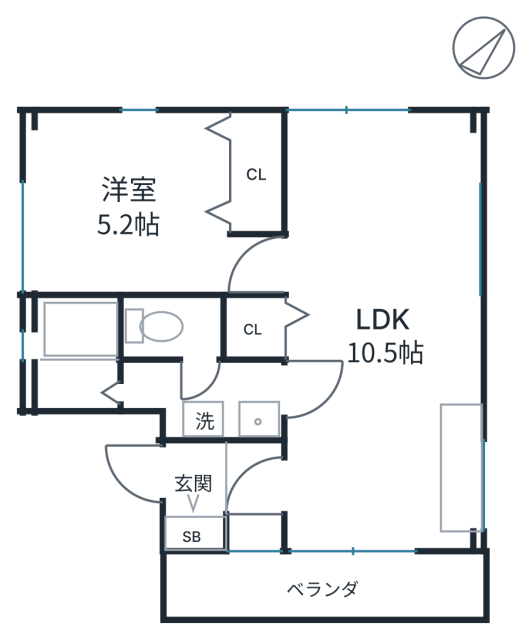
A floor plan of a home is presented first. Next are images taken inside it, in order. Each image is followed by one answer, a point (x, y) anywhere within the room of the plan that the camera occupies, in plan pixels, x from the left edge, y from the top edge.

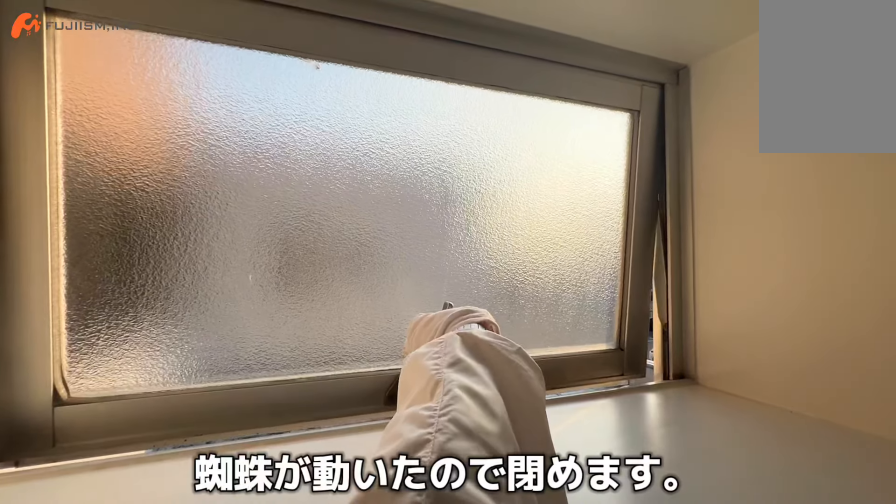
(78, 360)
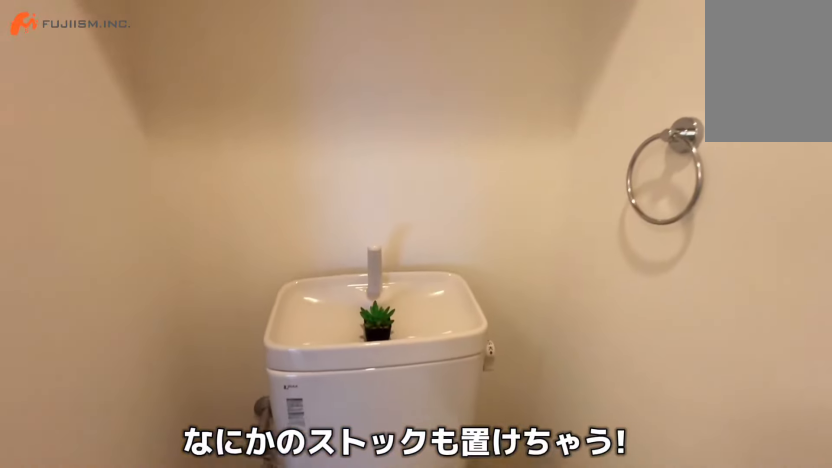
(183, 324)
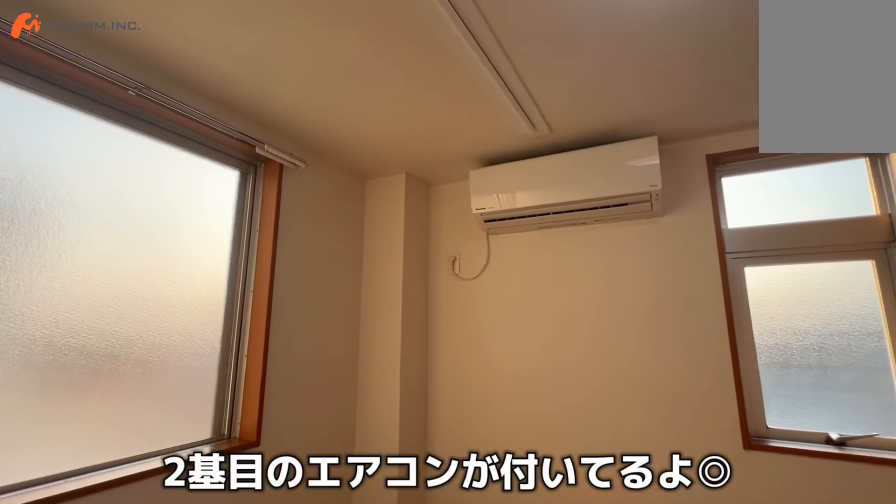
(122, 204)
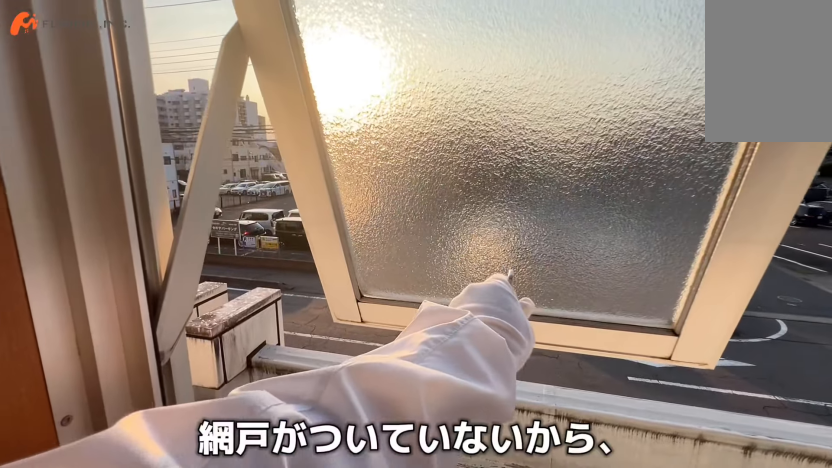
(132, 216)
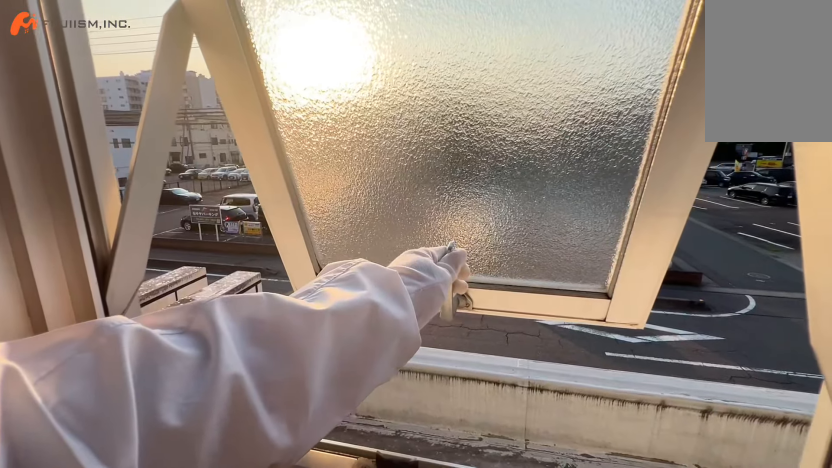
(132, 216)
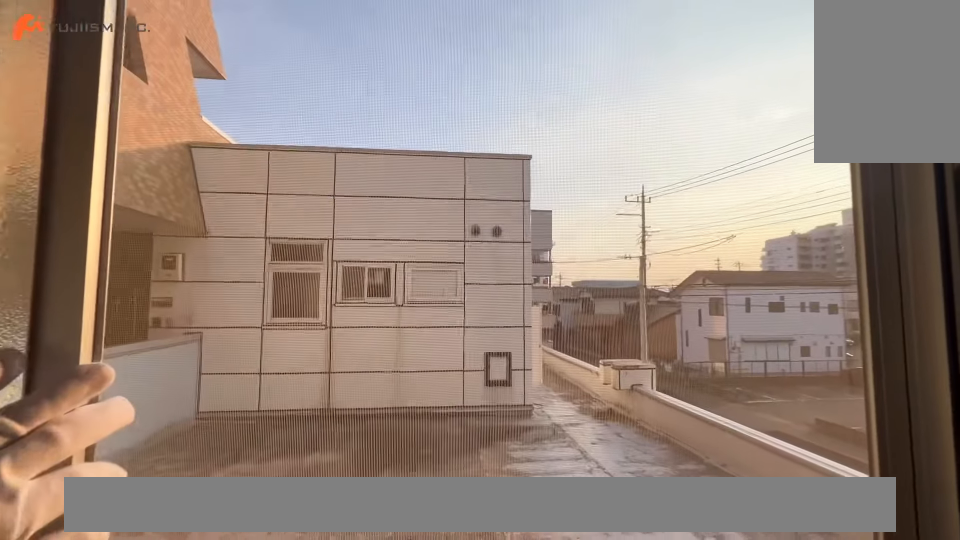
(133, 217)
